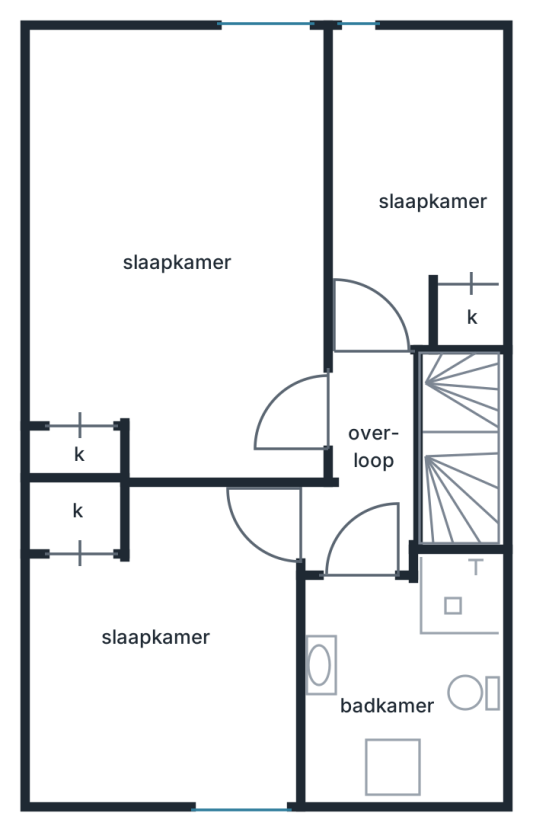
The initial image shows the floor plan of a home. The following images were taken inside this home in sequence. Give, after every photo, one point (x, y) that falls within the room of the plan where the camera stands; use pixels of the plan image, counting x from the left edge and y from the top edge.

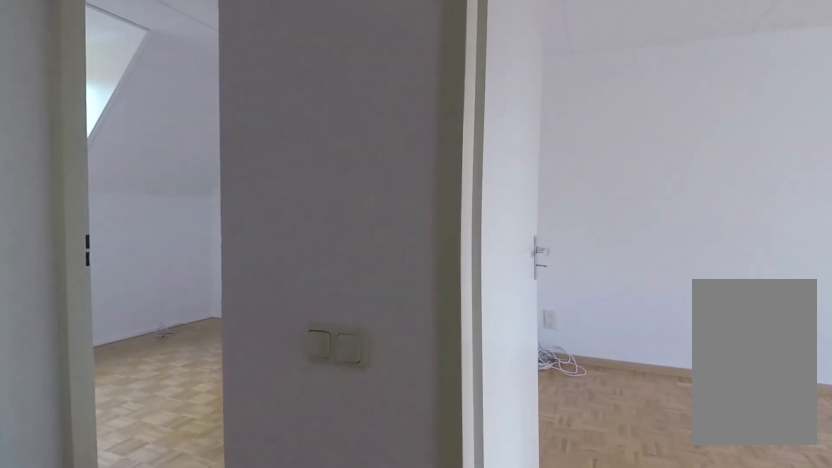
(372, 490)
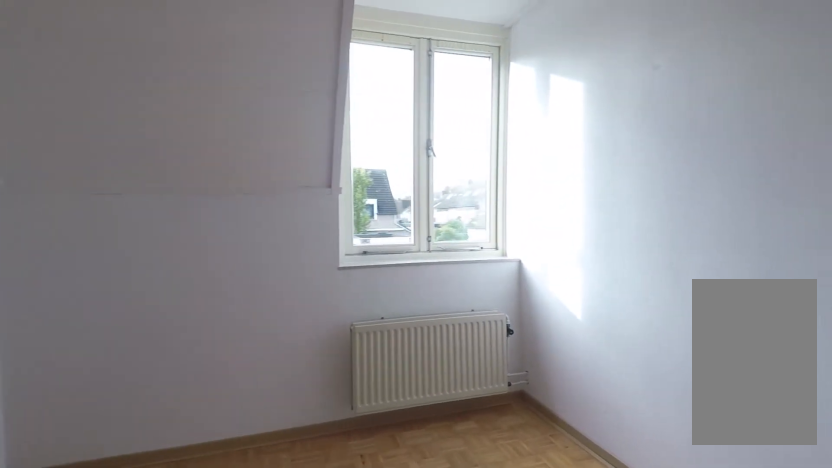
(189, 266)
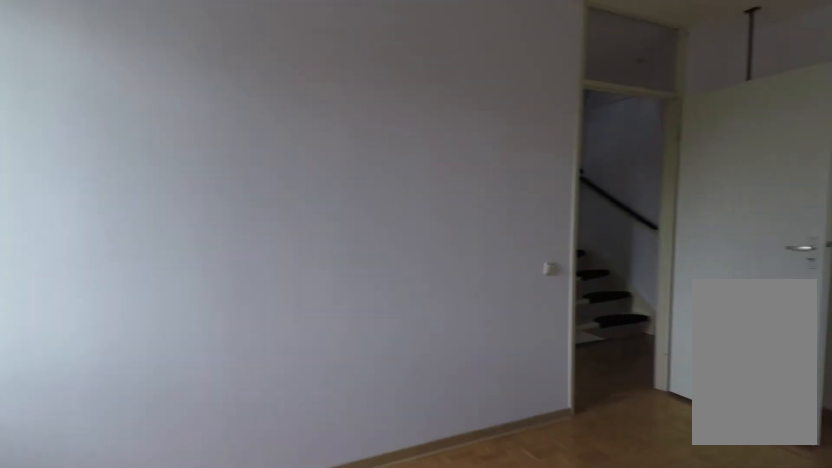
(189, 266)
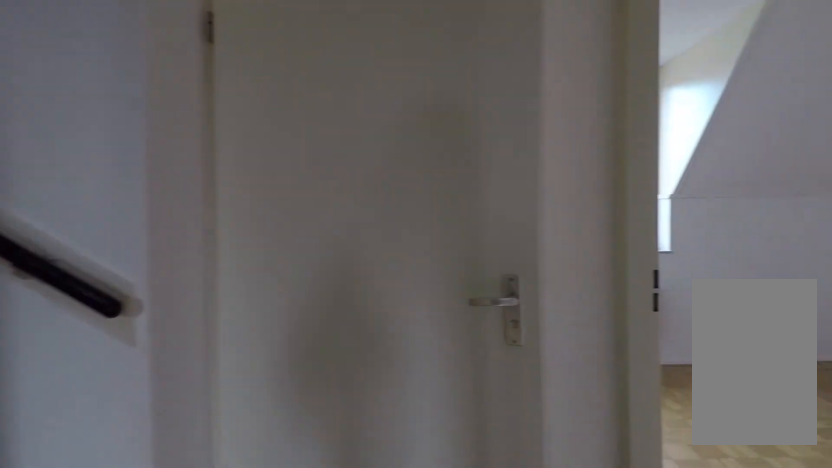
(377, 546)
